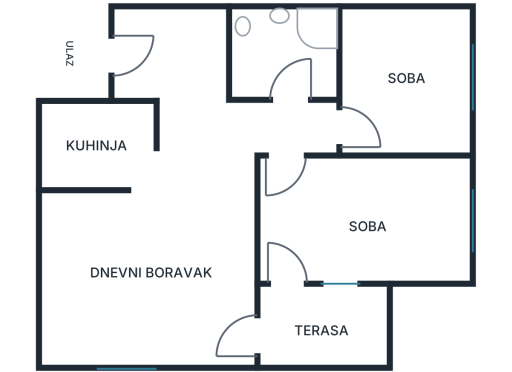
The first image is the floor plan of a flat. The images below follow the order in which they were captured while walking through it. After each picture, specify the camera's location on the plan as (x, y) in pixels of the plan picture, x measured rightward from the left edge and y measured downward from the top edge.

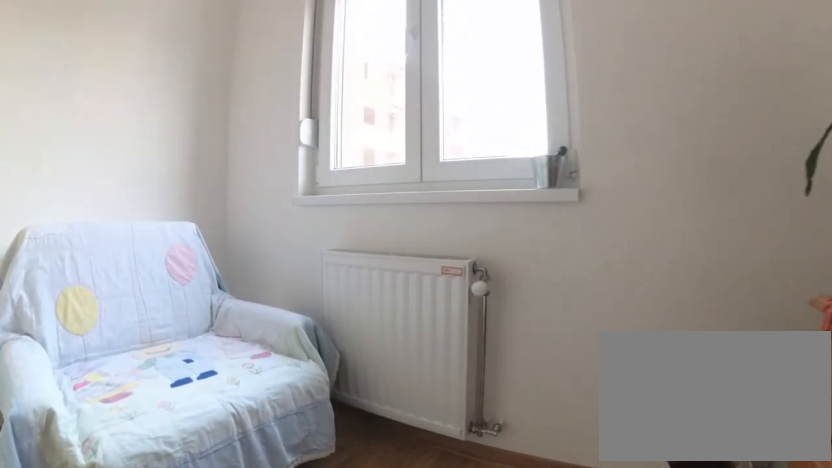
(388, 118)
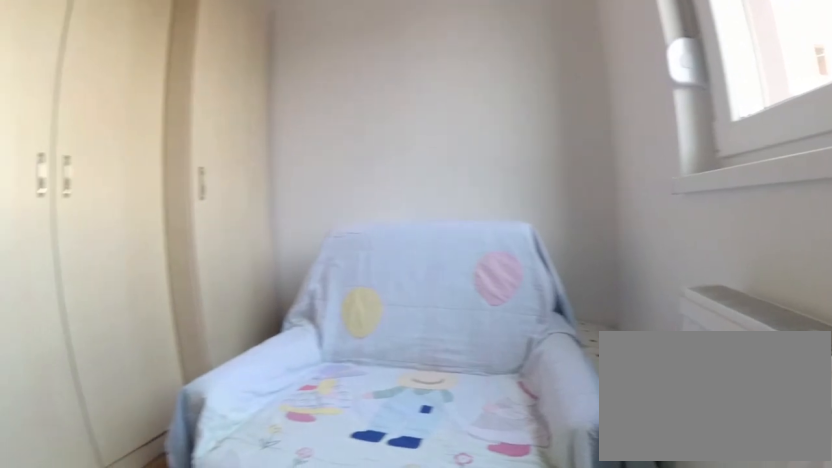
(443, 106)
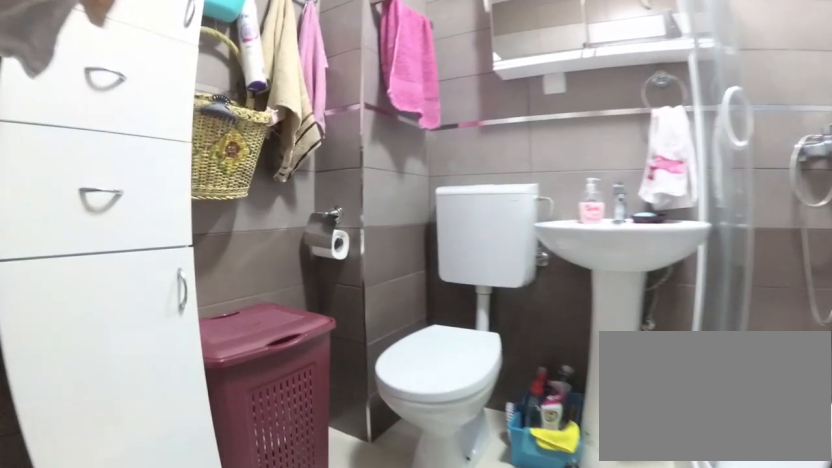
(285, 104)
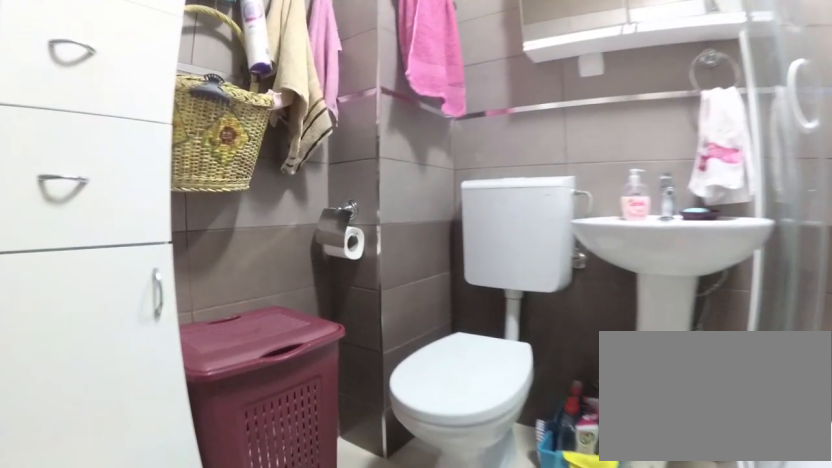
(282, 95)
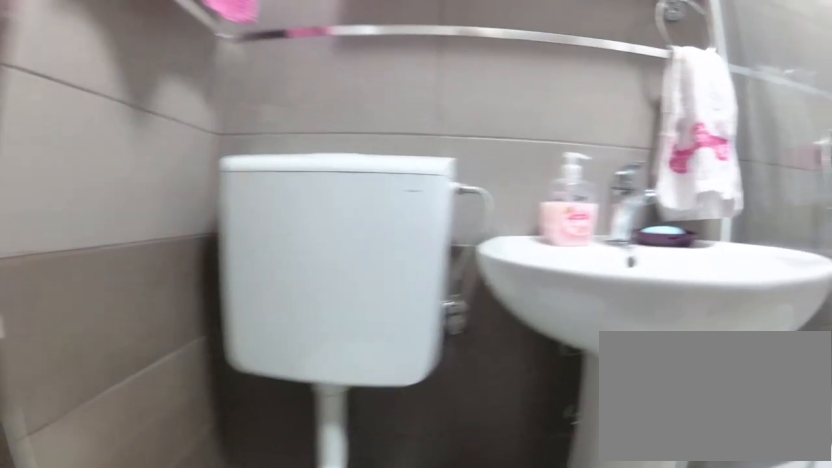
(259, 66)
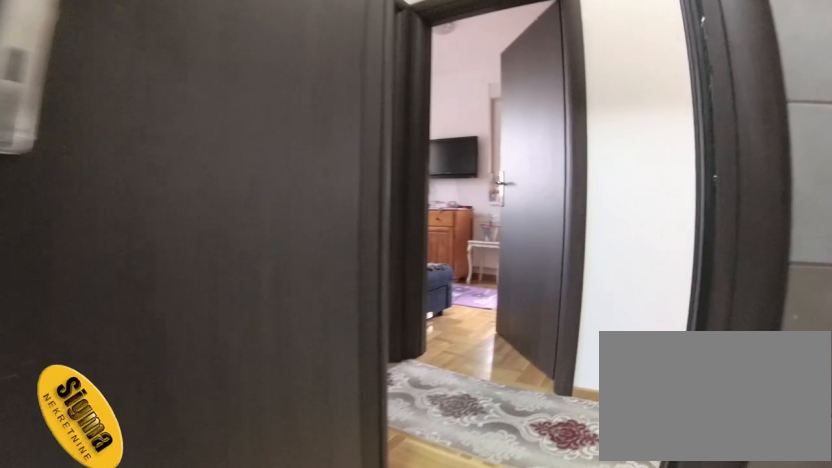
(281, 52)
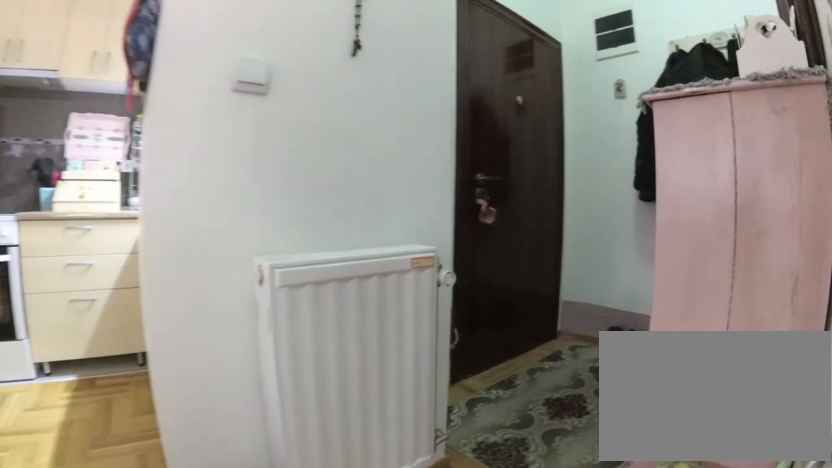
(217, 112)
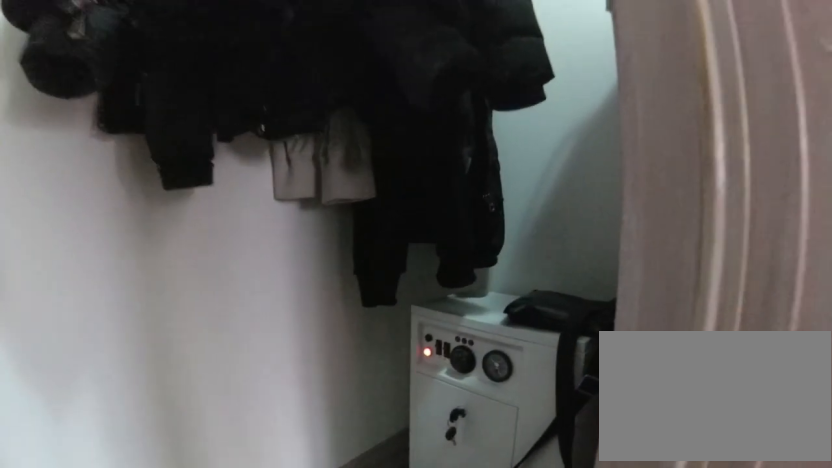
(198, 65)
